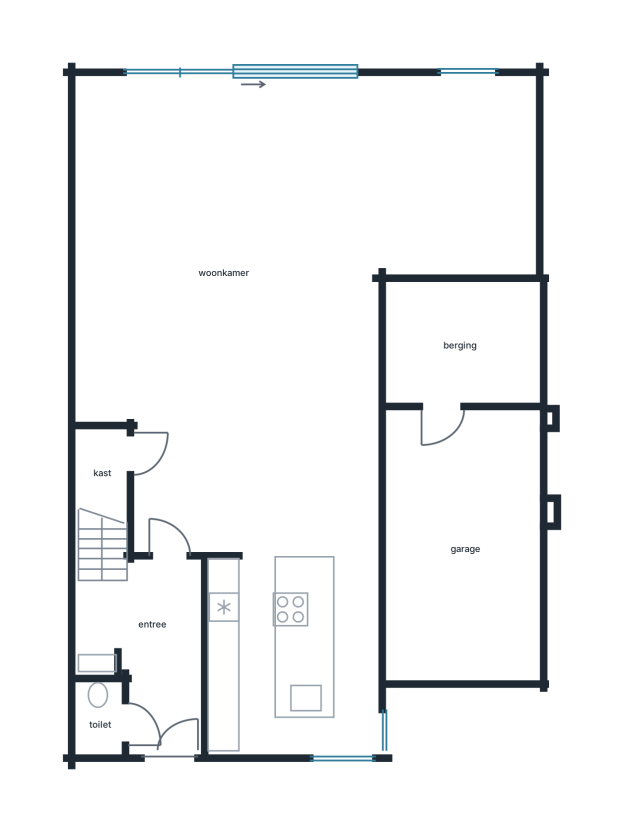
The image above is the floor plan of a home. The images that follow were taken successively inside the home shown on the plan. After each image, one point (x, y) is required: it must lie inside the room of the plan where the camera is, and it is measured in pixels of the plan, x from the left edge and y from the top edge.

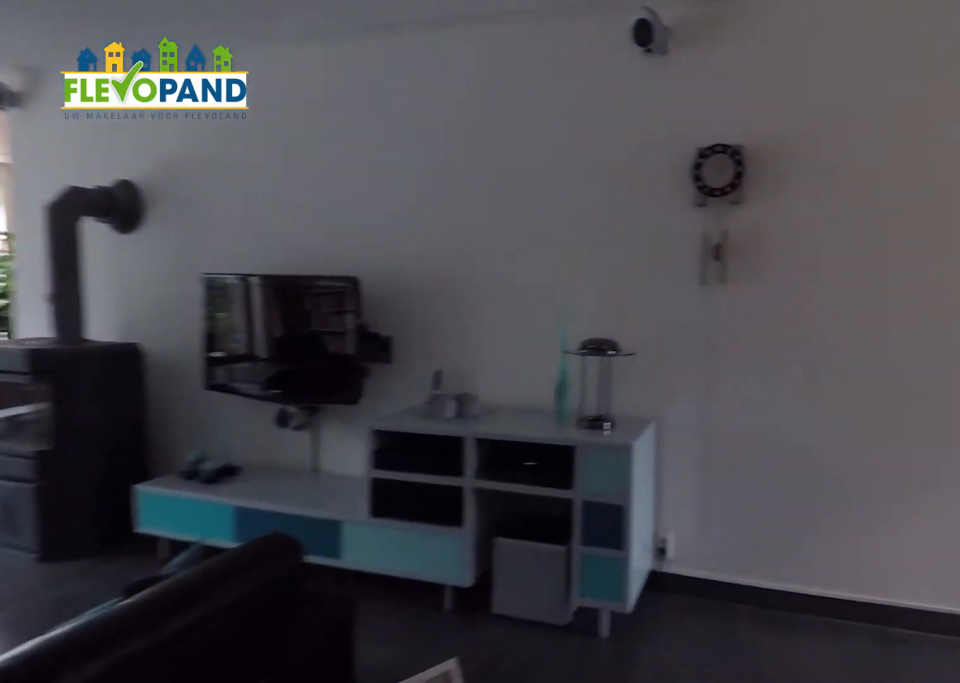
(275, 252)
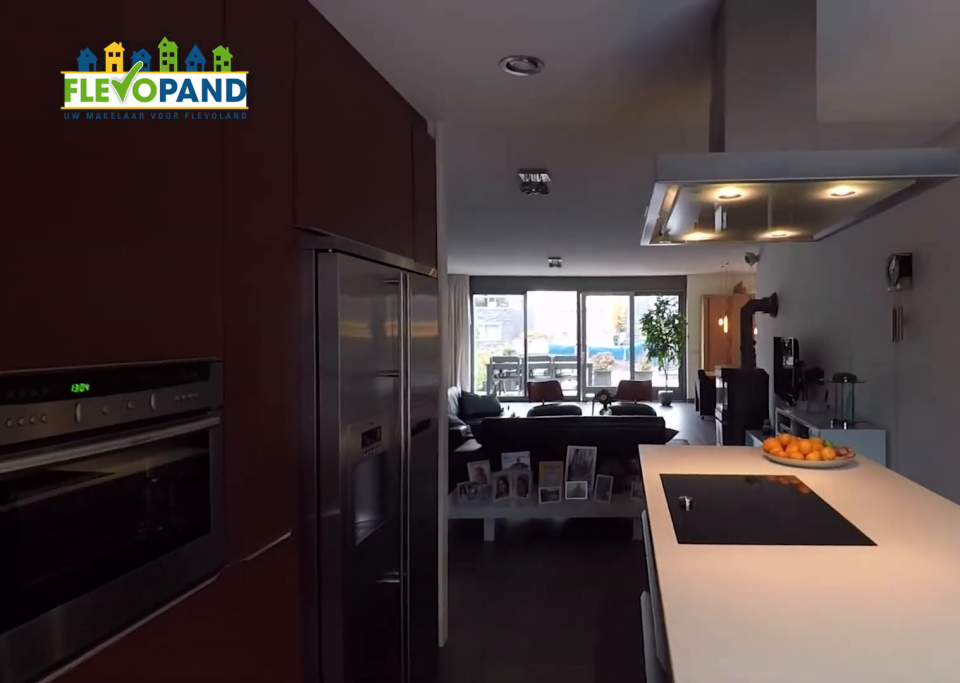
(292, 653)
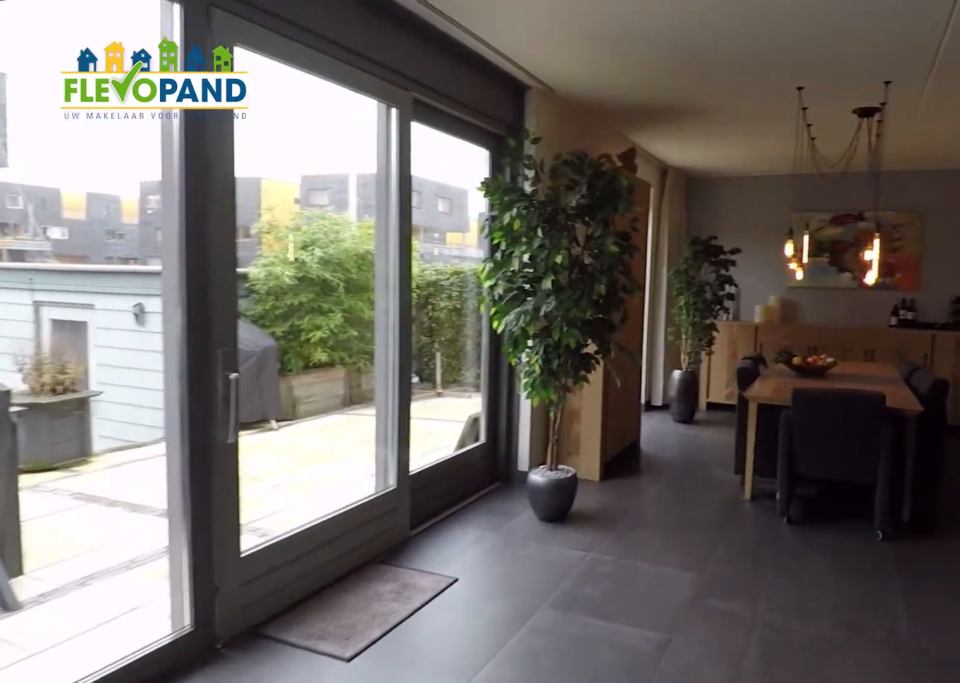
(275, 252)
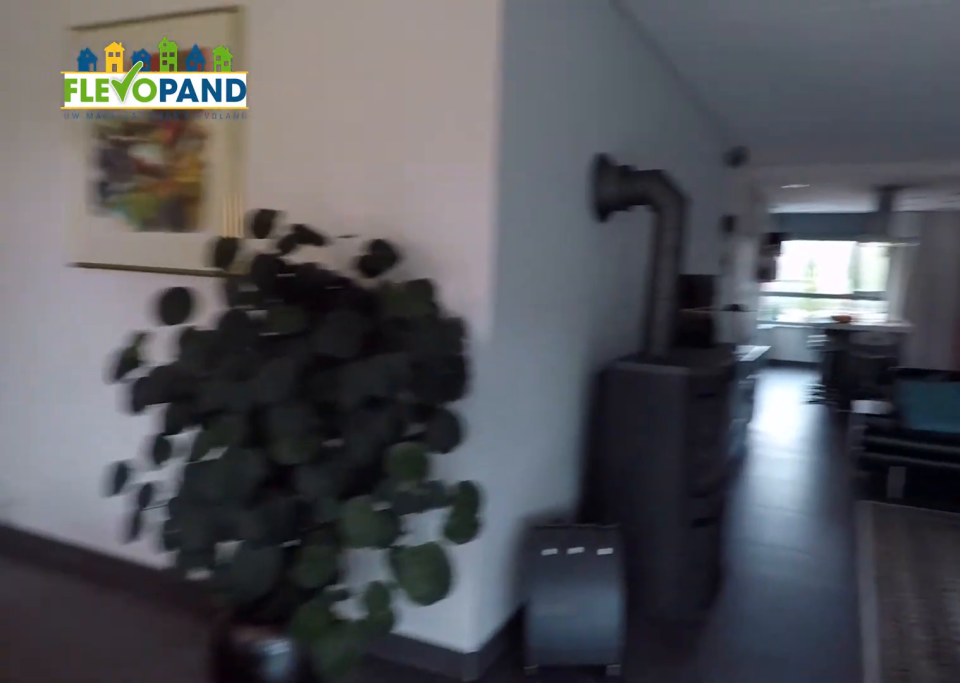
(275, 252)
